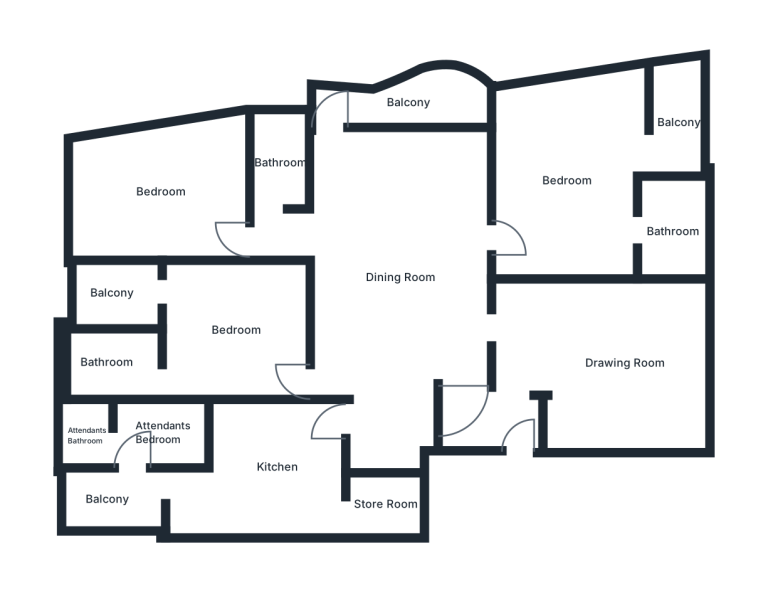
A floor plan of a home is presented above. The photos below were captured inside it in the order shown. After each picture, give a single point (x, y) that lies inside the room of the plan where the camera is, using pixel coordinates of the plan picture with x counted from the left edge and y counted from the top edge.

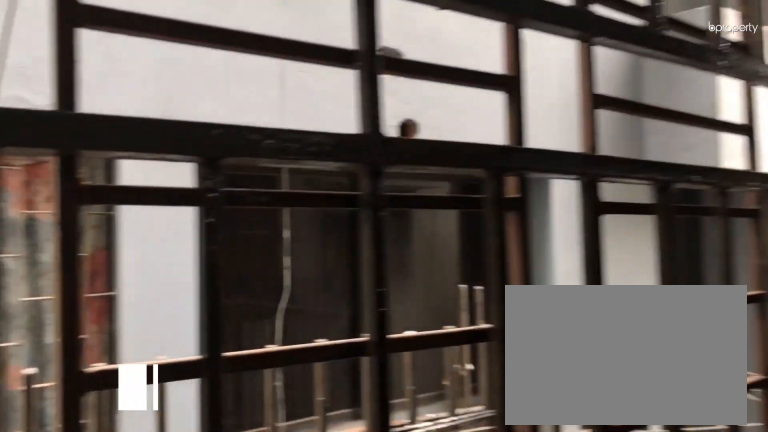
(406, 102)
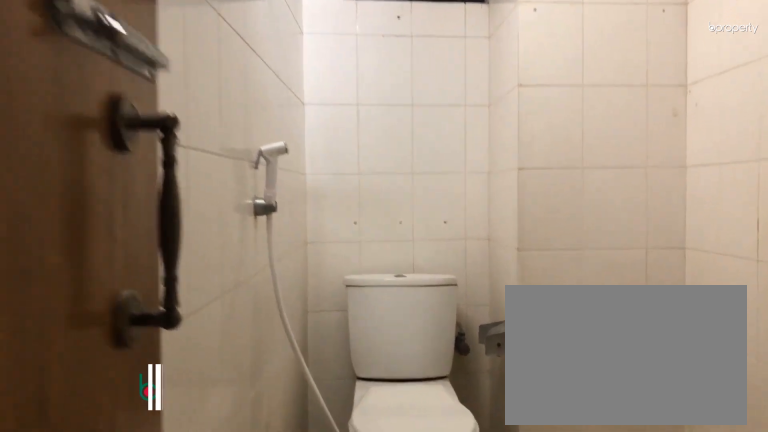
(279, 163)
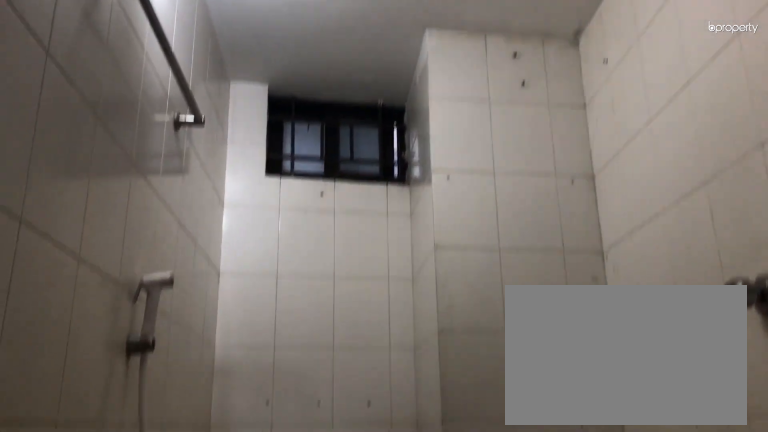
(279, 163)
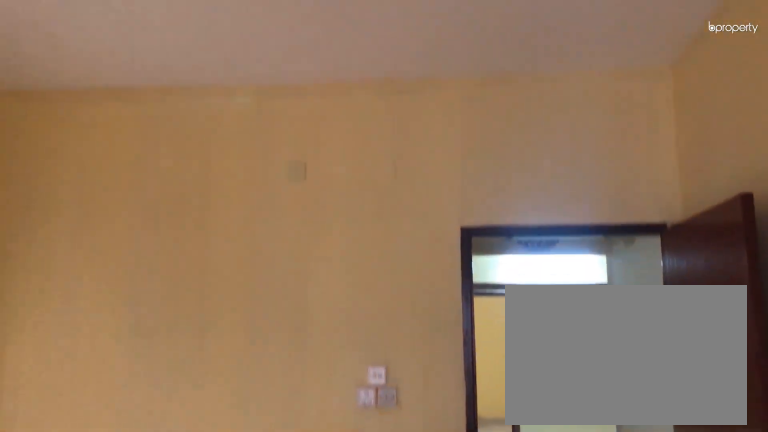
(159, 191)
